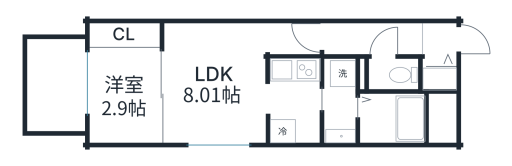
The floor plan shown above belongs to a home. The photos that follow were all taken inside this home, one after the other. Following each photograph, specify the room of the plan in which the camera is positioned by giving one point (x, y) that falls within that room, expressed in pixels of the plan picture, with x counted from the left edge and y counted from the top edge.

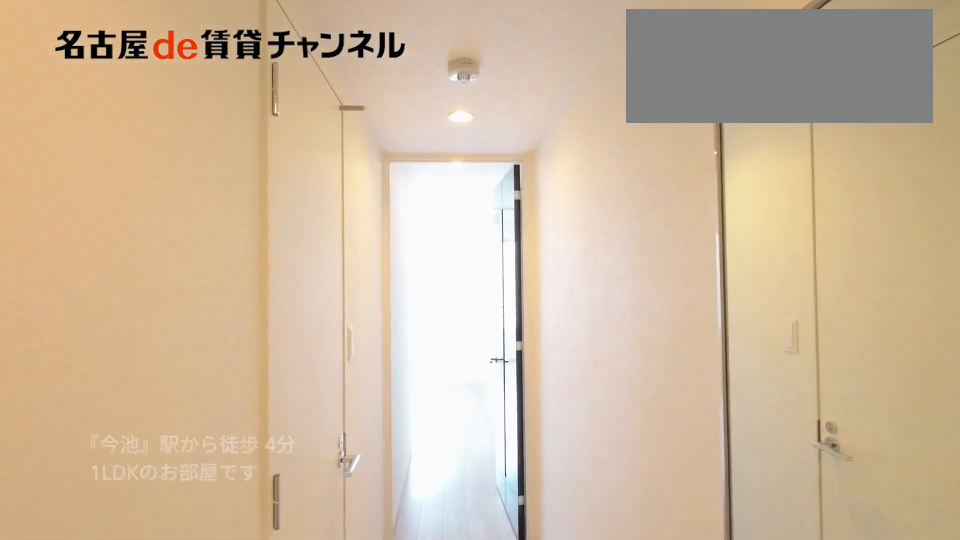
(439, 44)
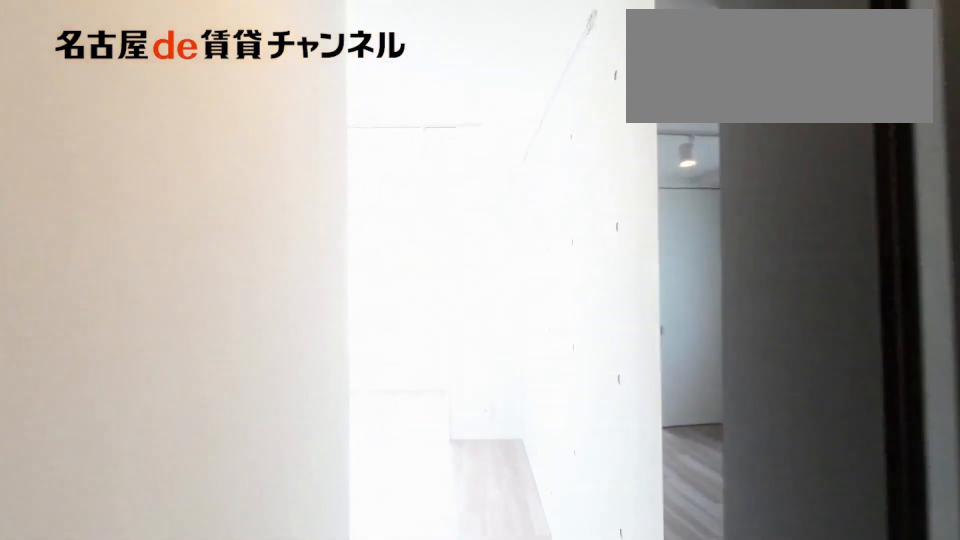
(439, 44)
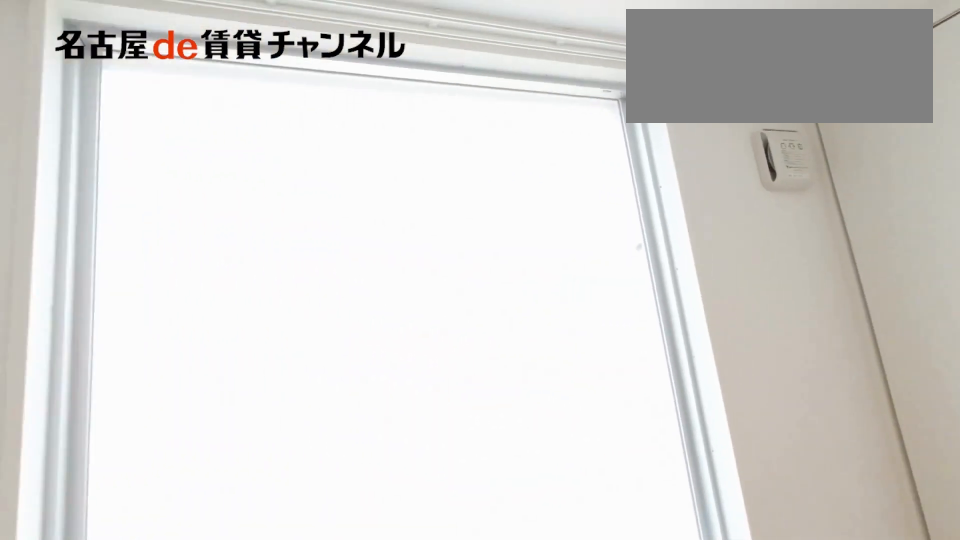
(222, 76)
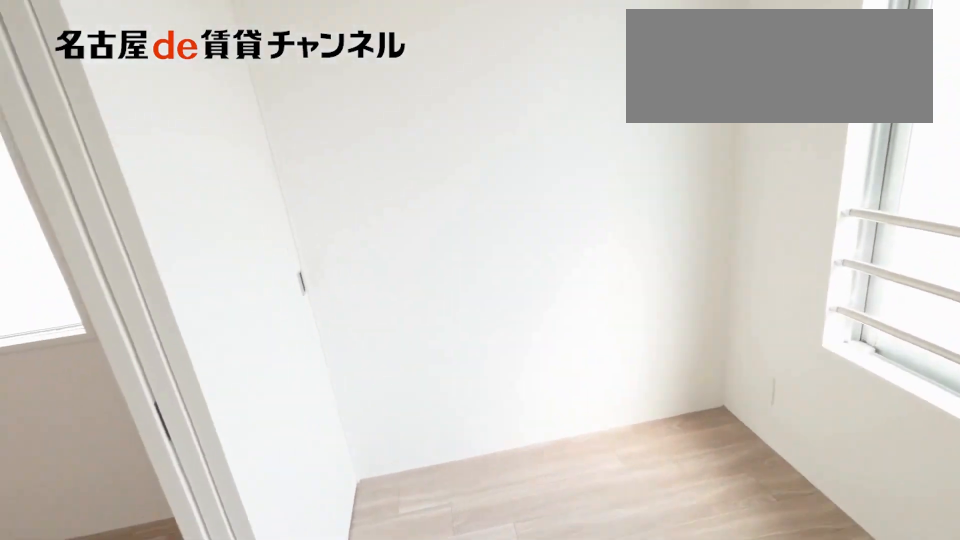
(123, 96)
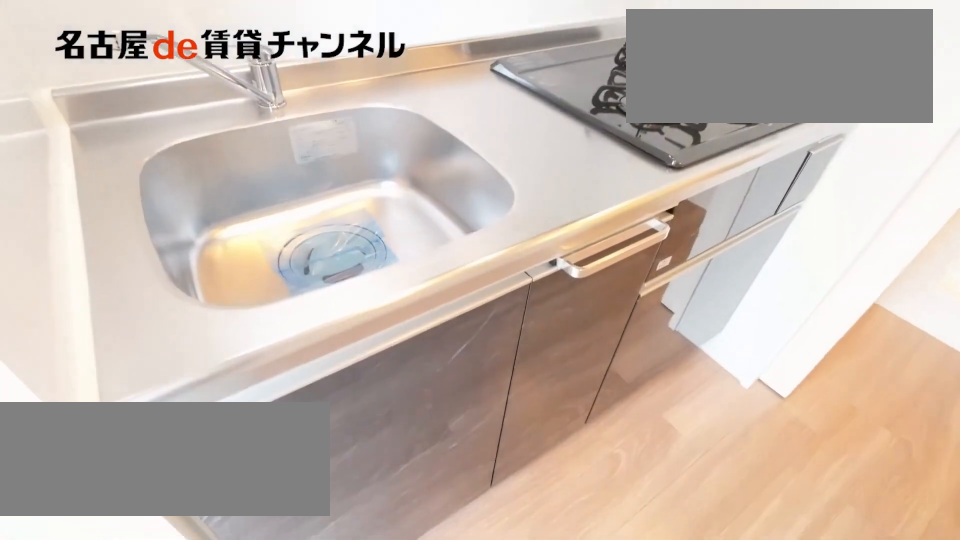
(294, 102)
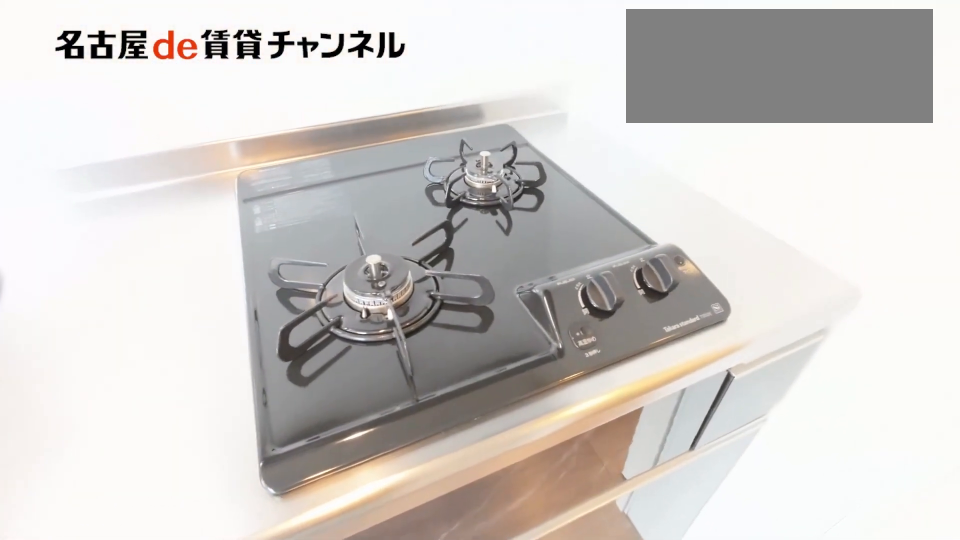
(294, 102)
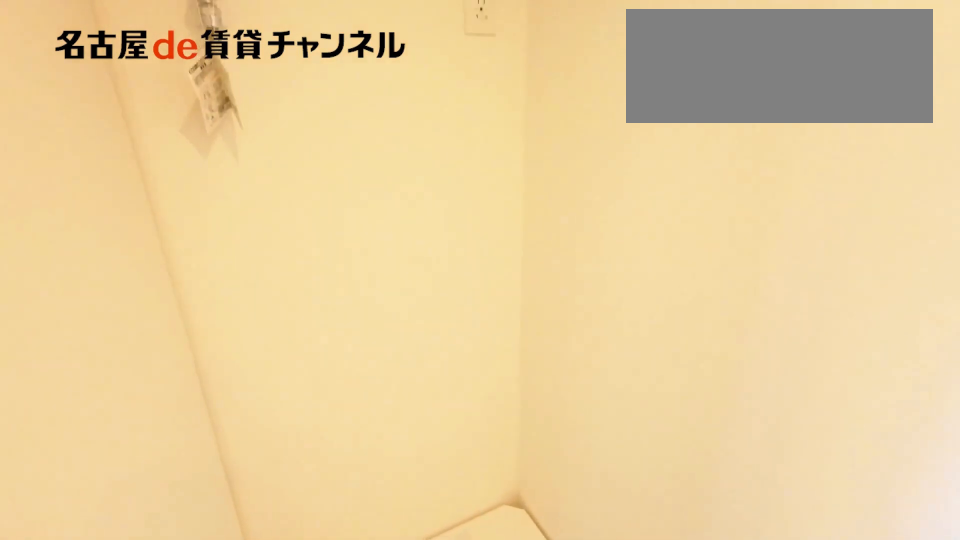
(339, 75)
